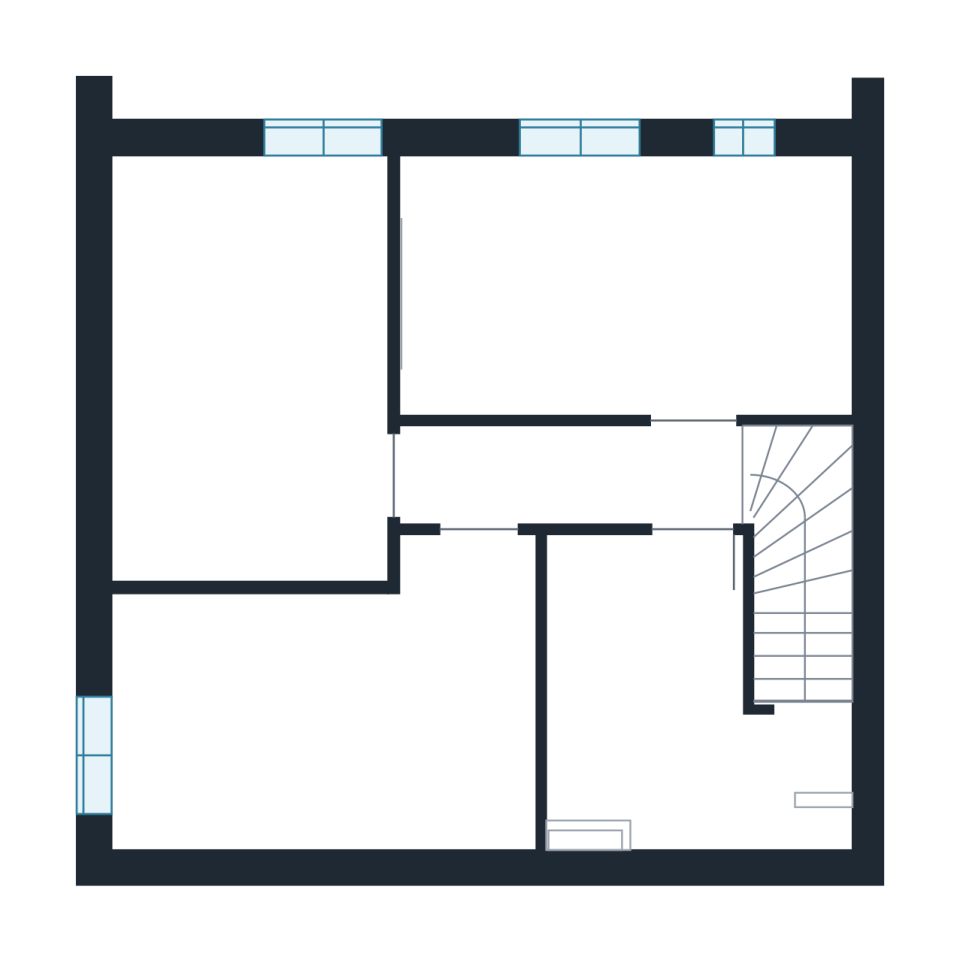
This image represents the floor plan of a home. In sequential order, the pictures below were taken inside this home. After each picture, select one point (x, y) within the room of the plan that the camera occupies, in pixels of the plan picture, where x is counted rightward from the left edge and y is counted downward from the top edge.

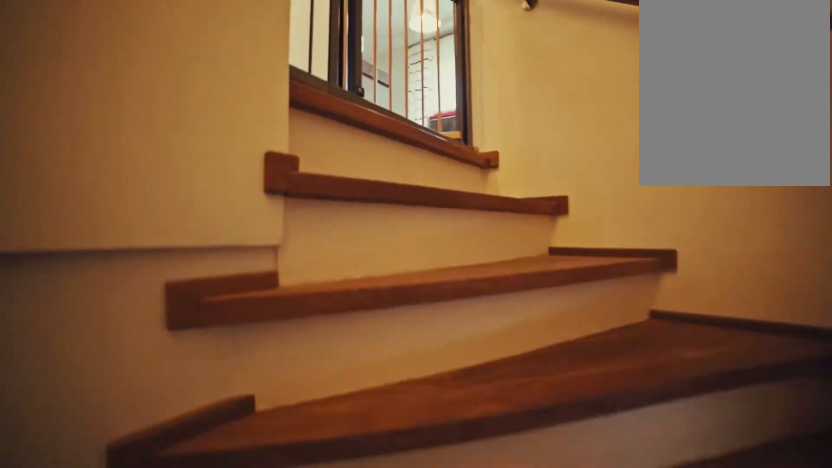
(804, 543)
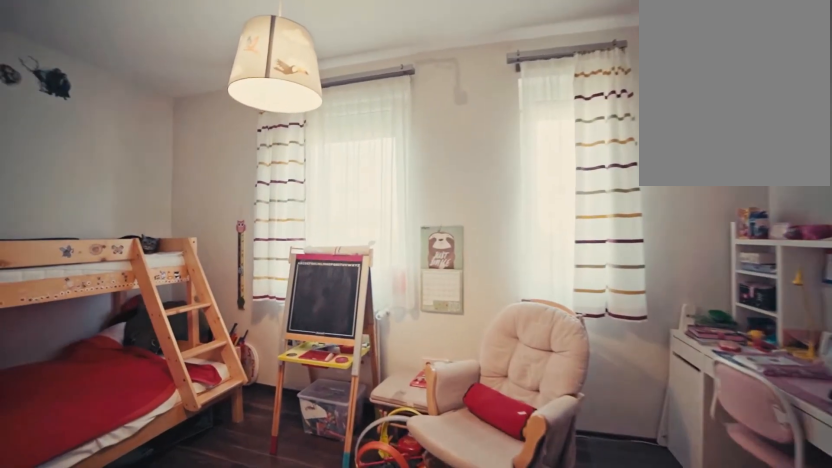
(572, 322)
